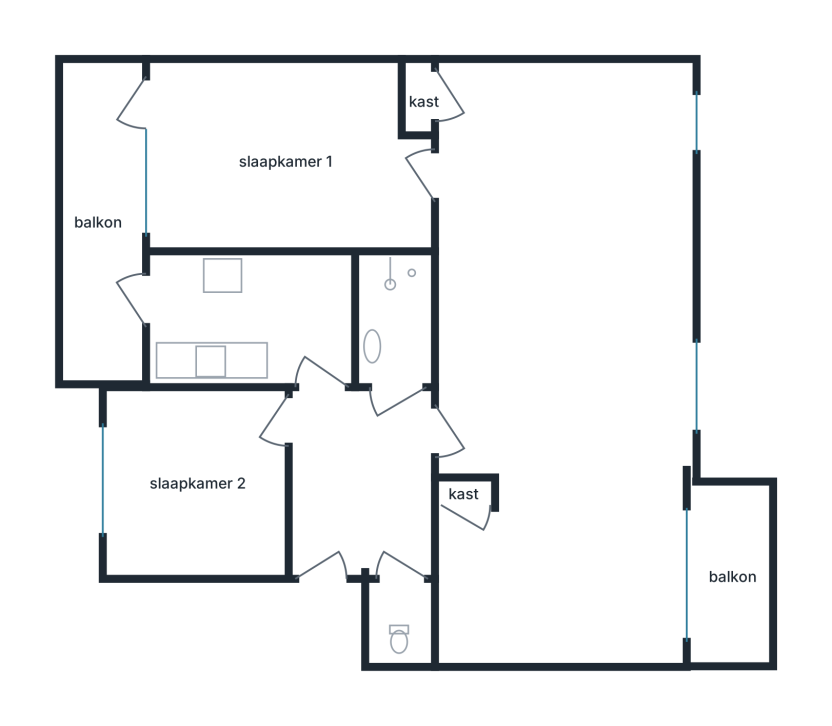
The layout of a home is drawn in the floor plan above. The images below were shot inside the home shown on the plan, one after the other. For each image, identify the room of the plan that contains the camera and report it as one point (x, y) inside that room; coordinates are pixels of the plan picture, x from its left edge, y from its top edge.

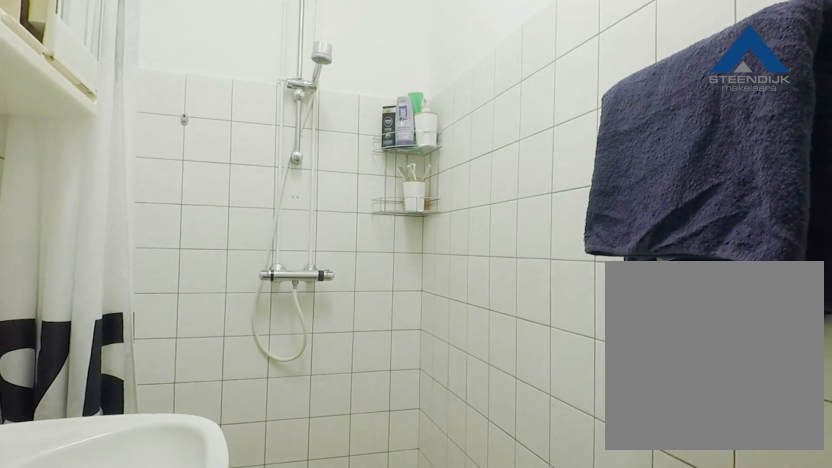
(395, 319)
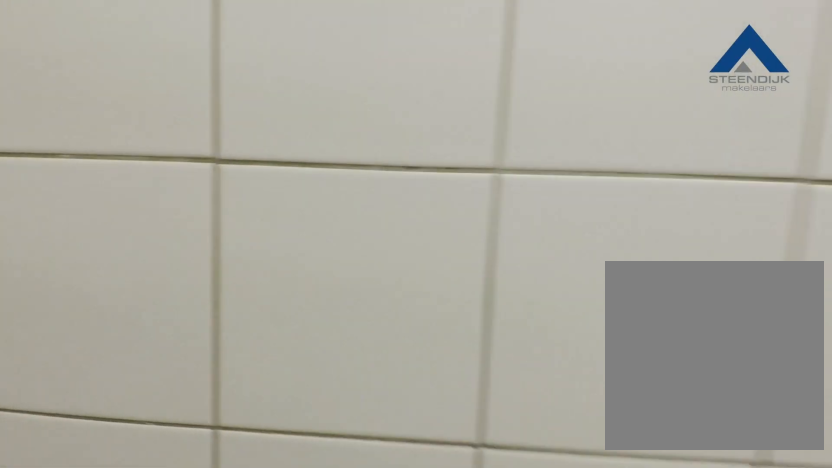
(395, 319)
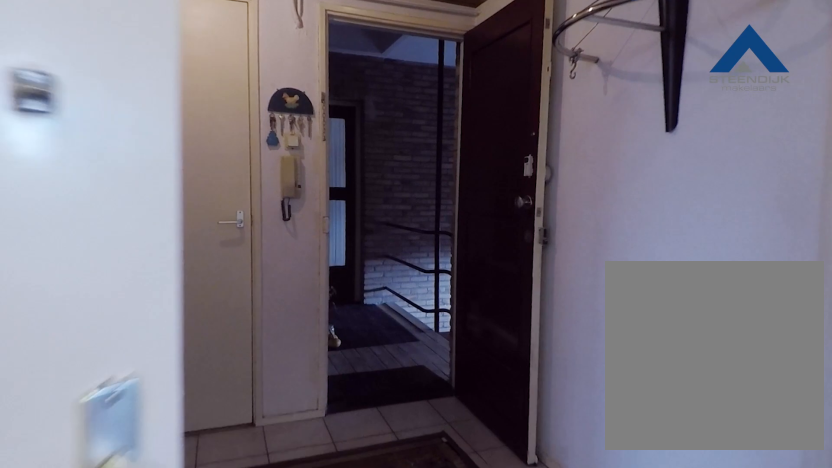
(362, 481)
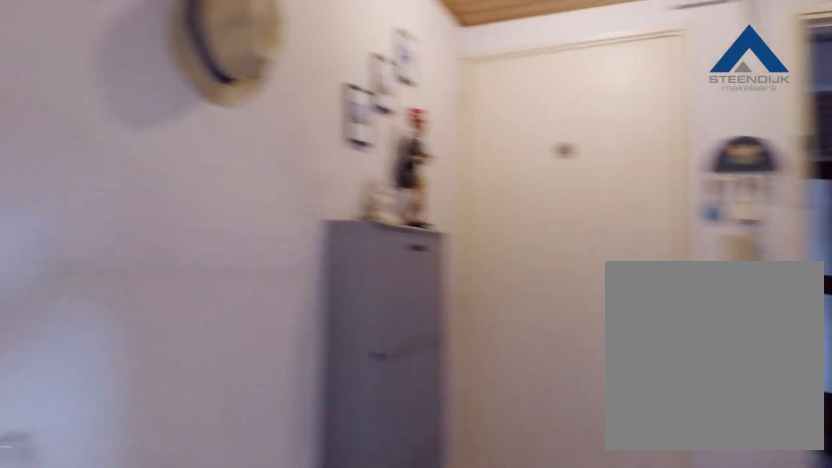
(362, 481)
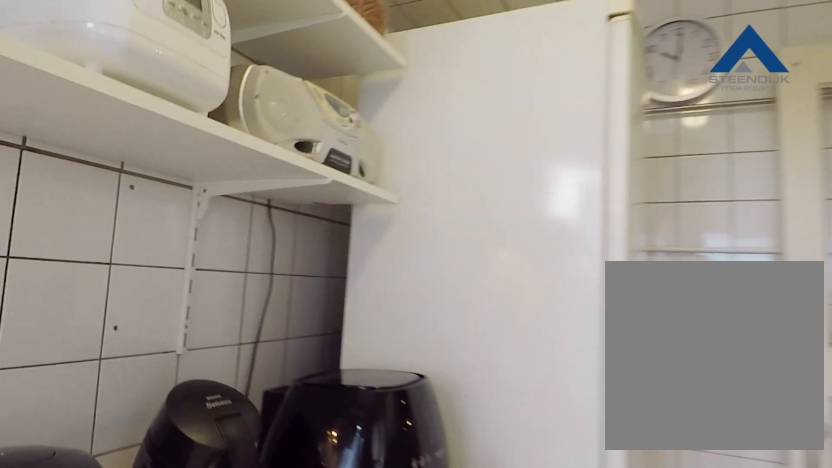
(256, 317)
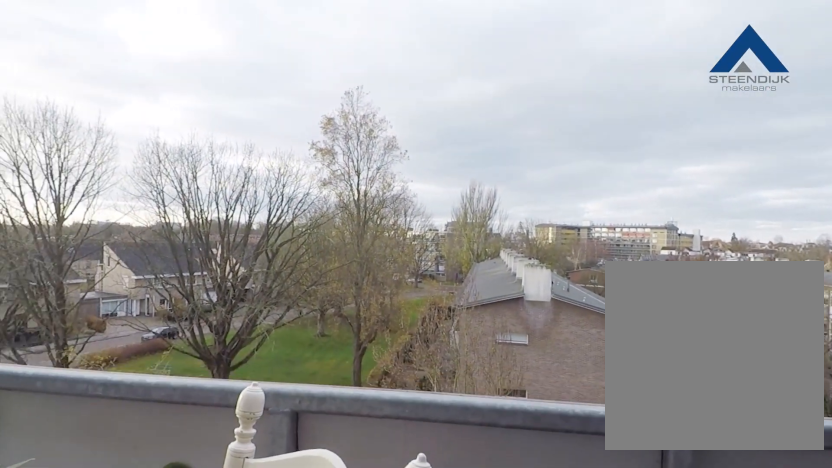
(729, 574)
